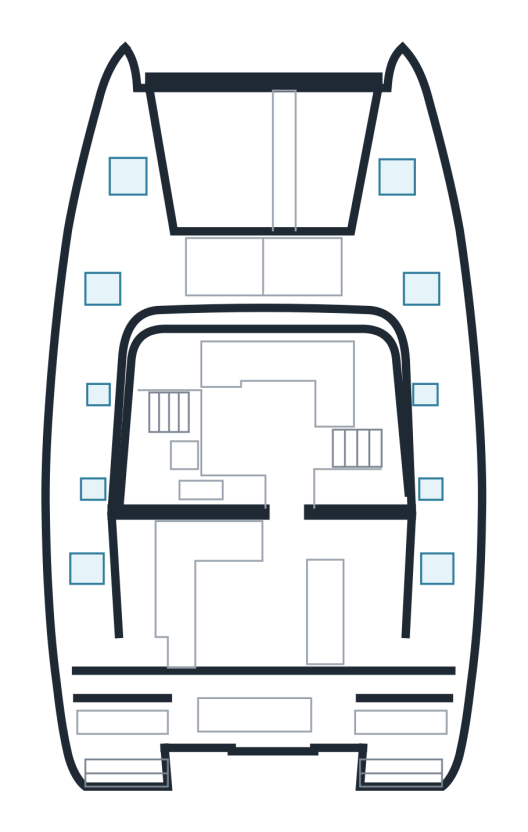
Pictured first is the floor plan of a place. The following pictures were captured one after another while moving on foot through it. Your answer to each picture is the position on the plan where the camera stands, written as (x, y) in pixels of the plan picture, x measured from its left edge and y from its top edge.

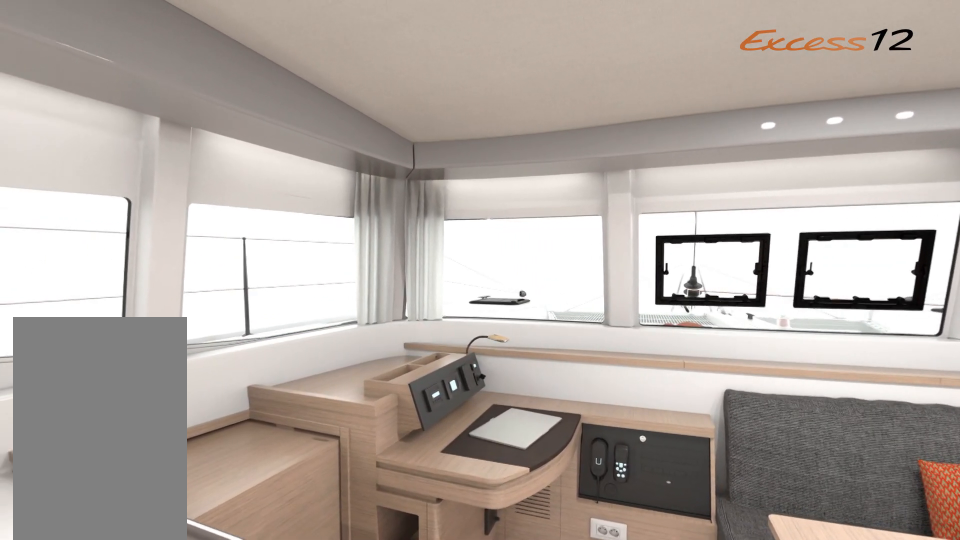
(239, 488)
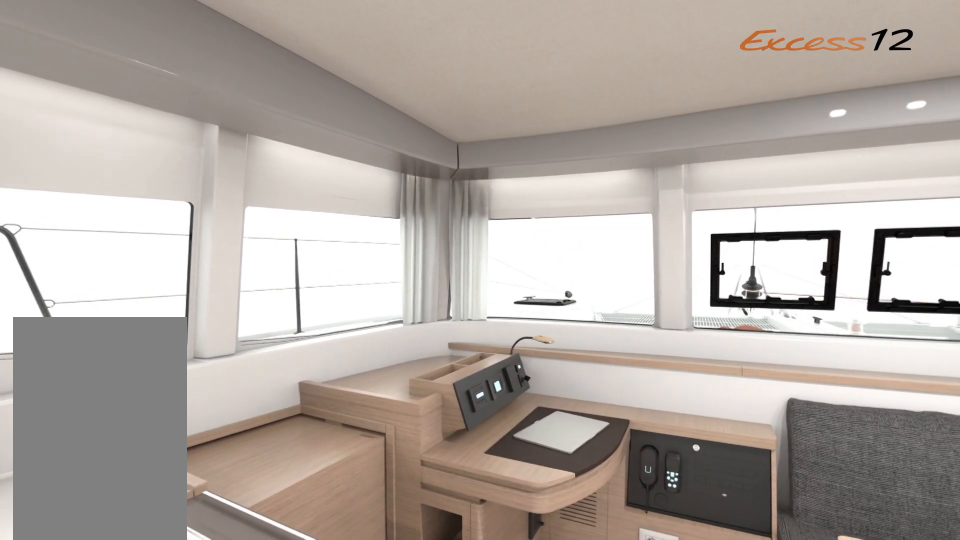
(239, 488)
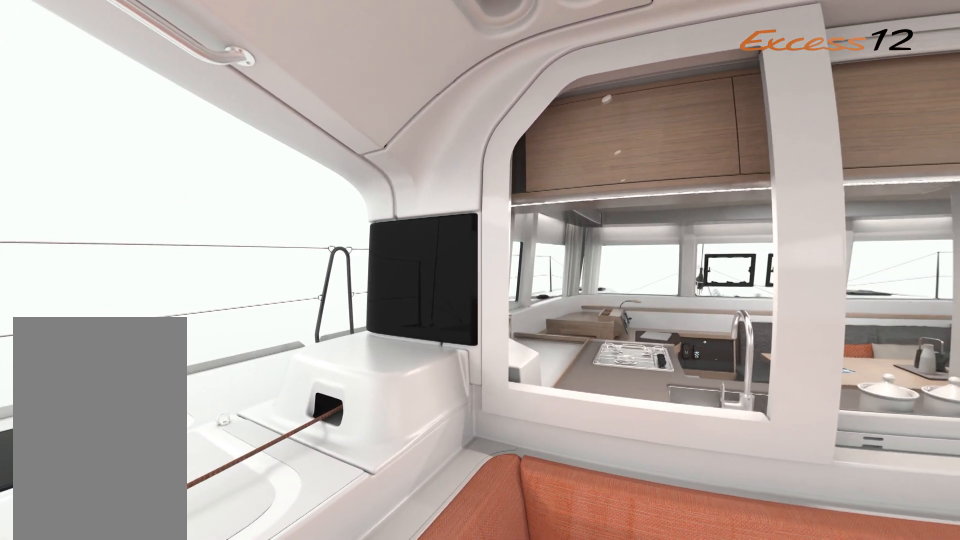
(210, 589)
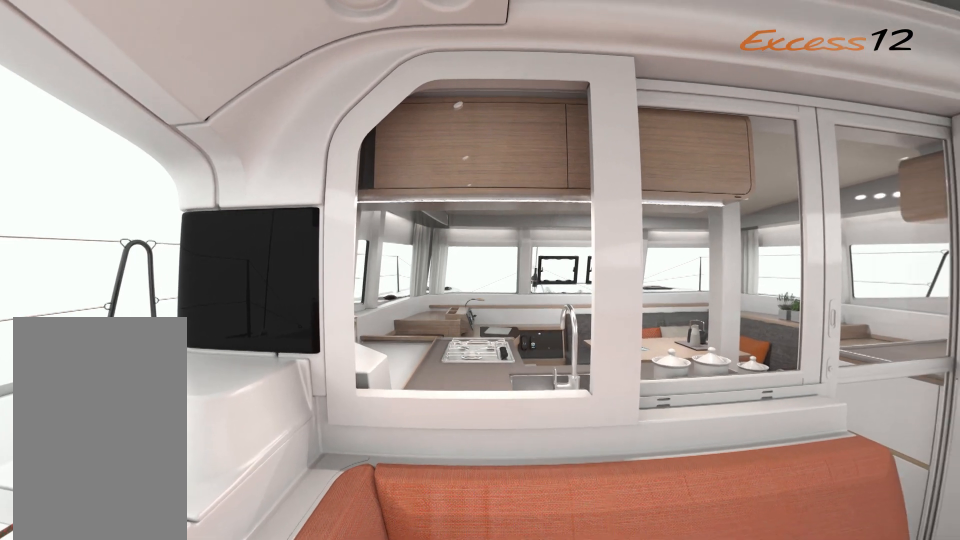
(210, 589)
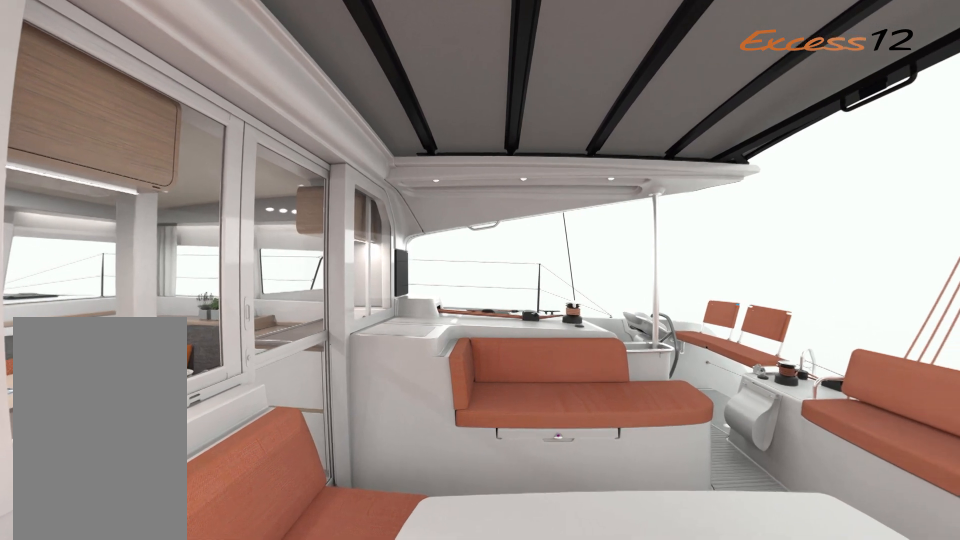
(211, 590)
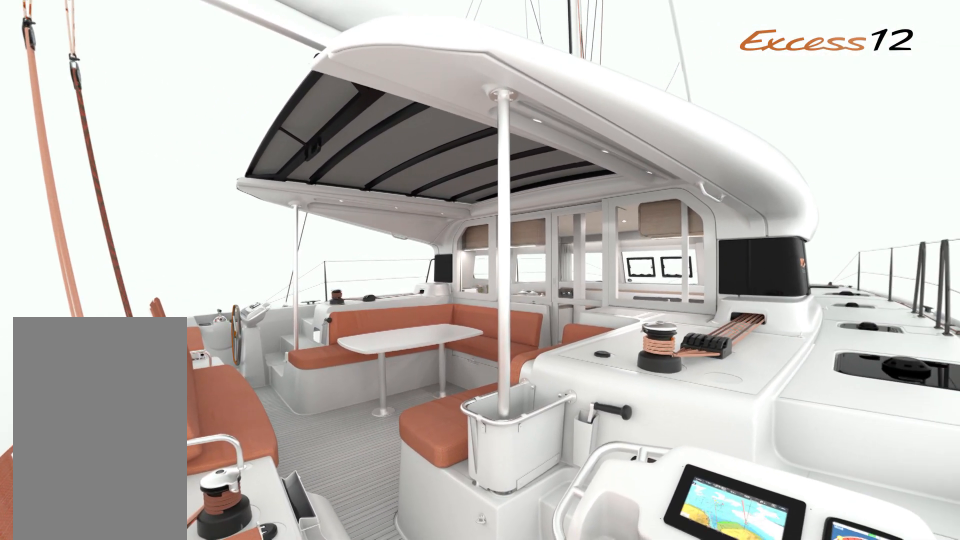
(412, 721)
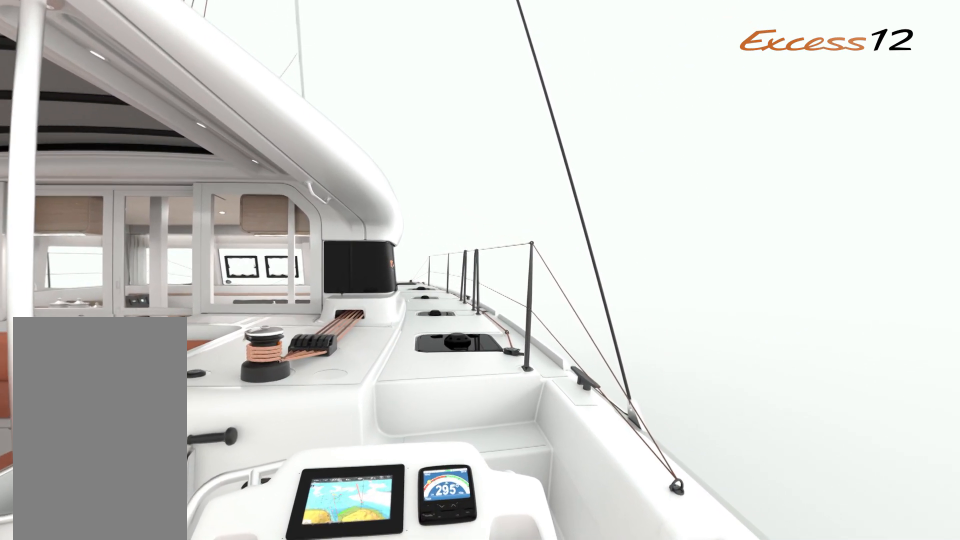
(413, 721)
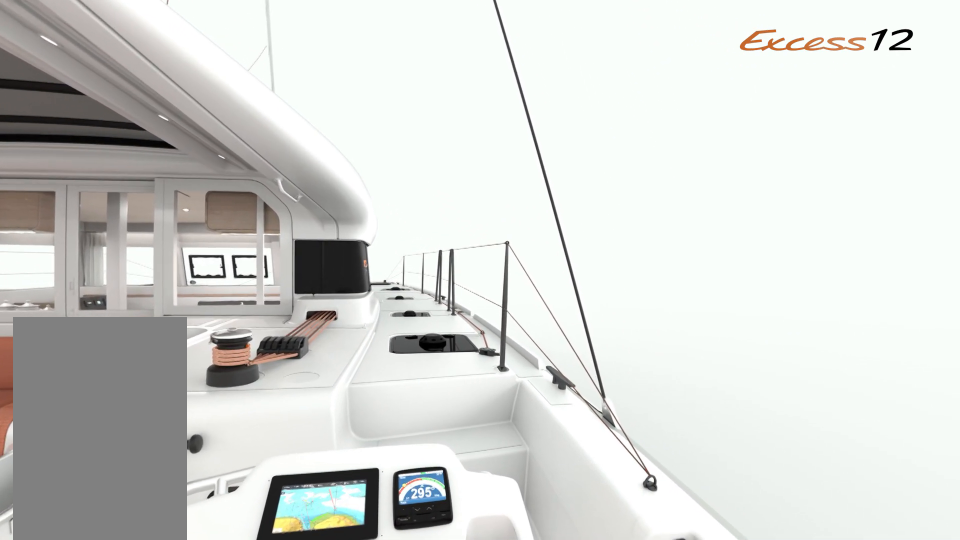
(412, 721)
